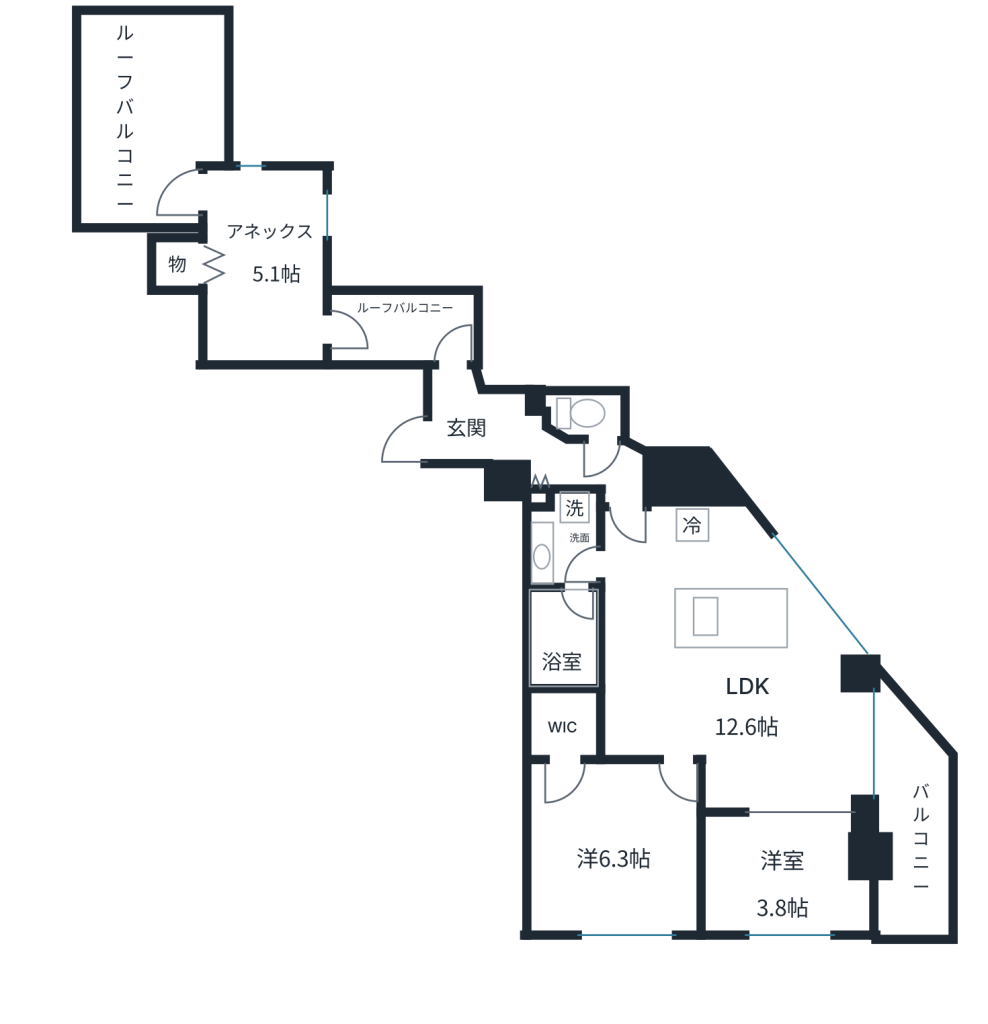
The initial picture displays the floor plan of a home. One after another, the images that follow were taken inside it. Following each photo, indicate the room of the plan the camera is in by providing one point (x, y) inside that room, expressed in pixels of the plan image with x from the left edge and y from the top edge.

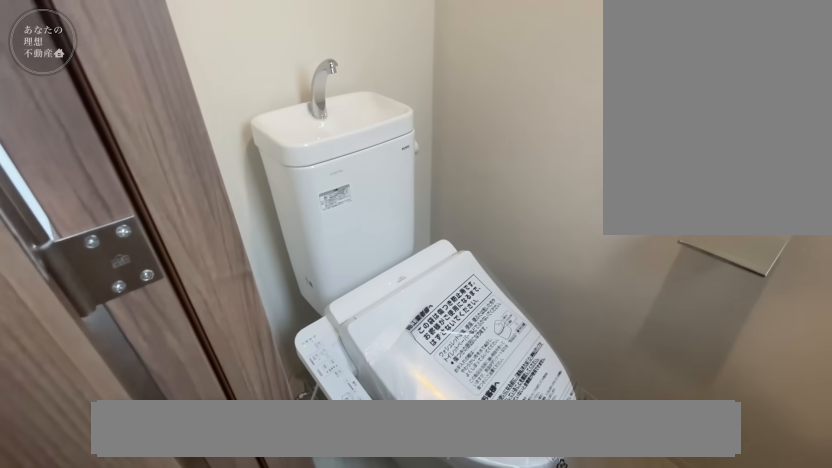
(534, 458)
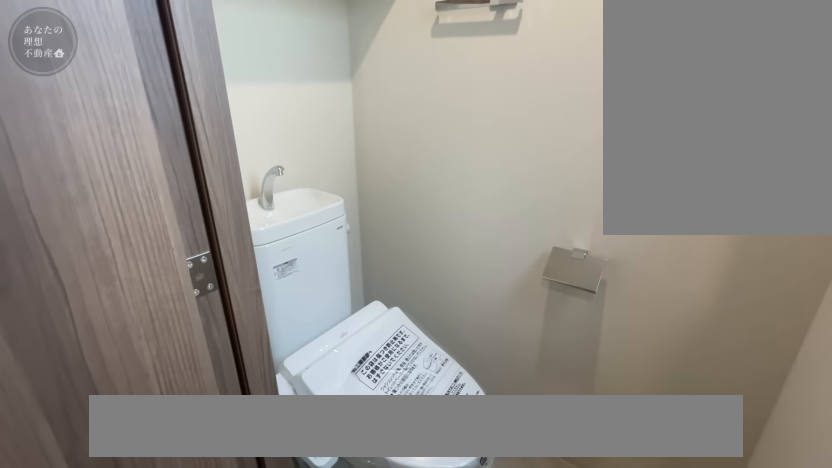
(534, 458)
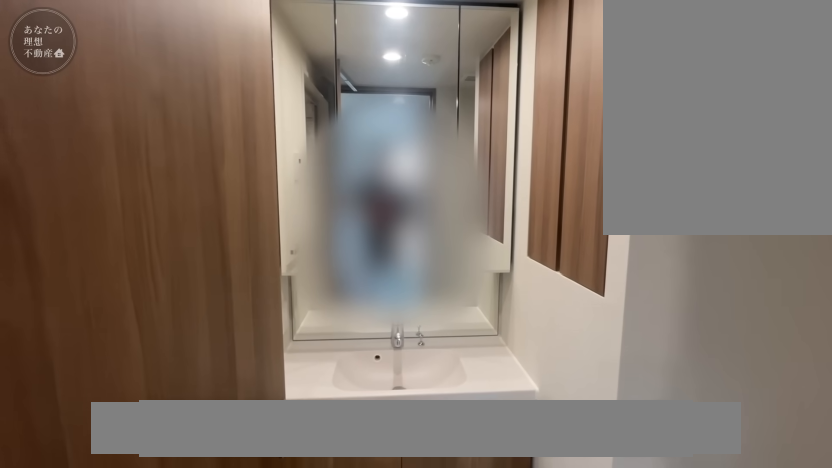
(572, 546)
